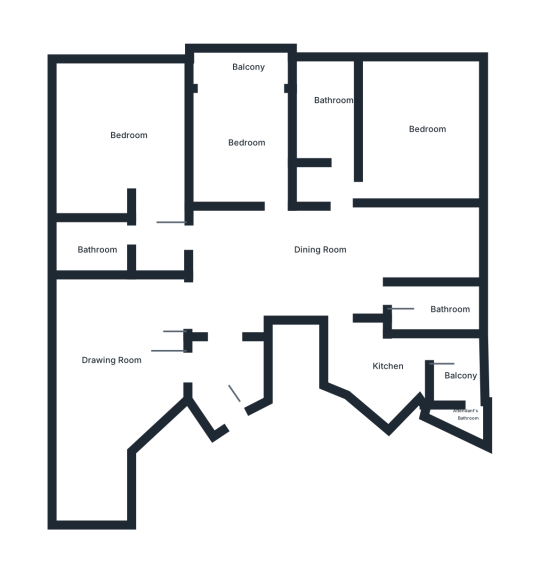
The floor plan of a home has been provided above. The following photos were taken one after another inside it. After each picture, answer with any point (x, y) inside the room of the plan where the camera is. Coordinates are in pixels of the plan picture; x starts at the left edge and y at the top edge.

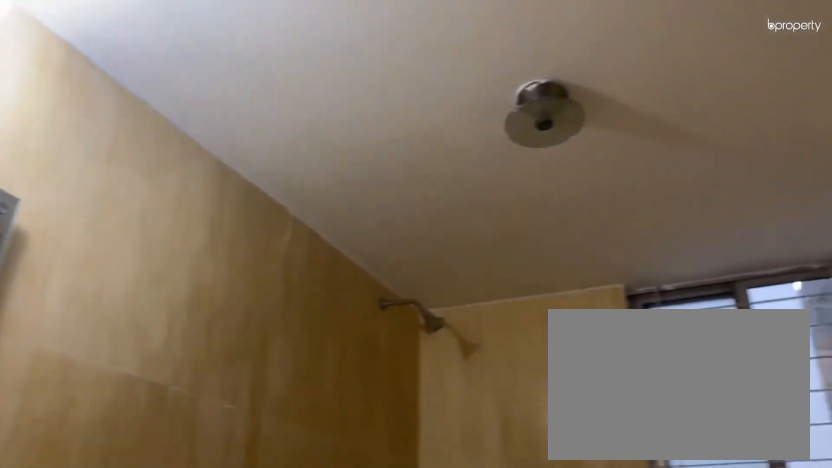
(334, 113)
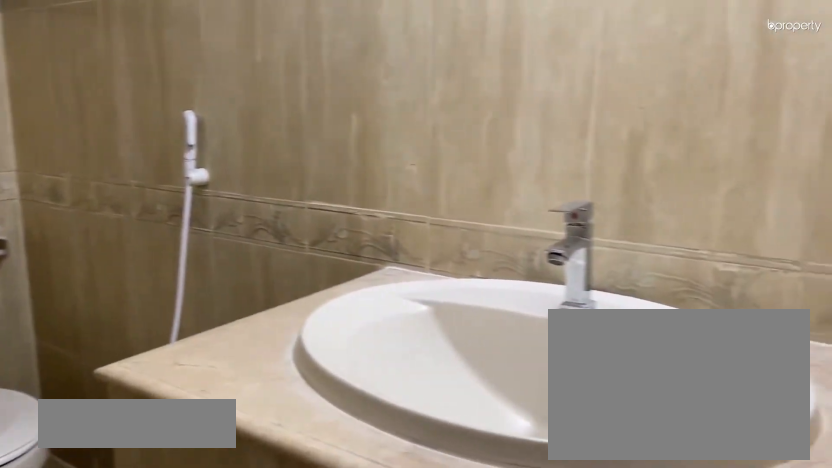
(437, 306)
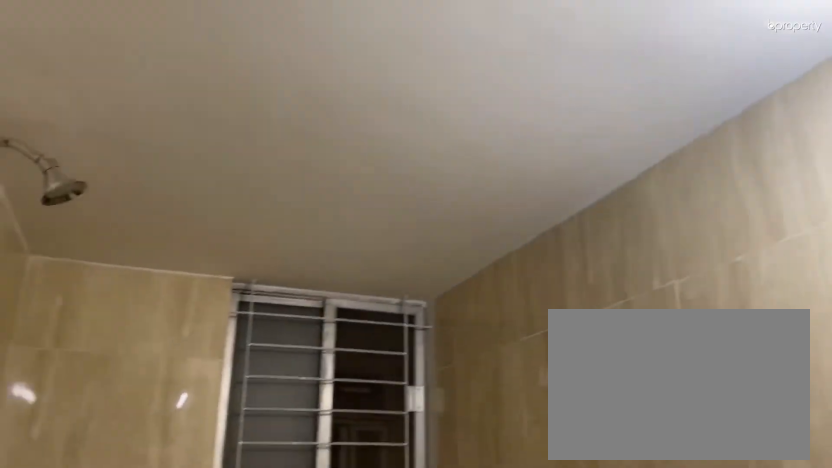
(437, 306)
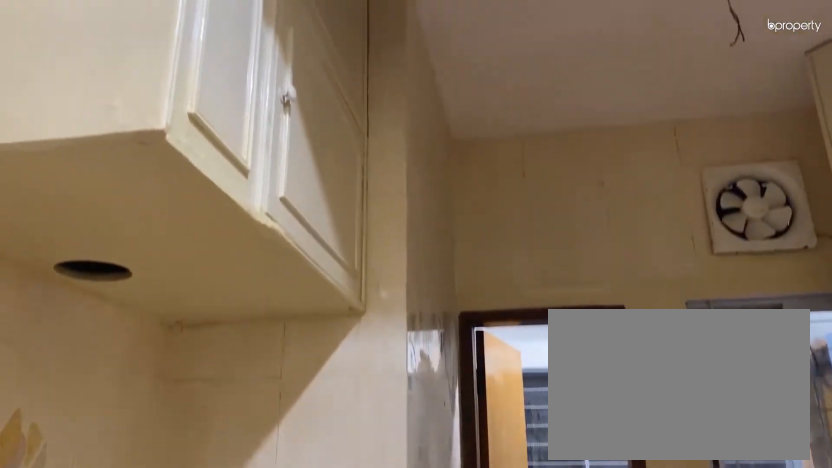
(384, 370)
